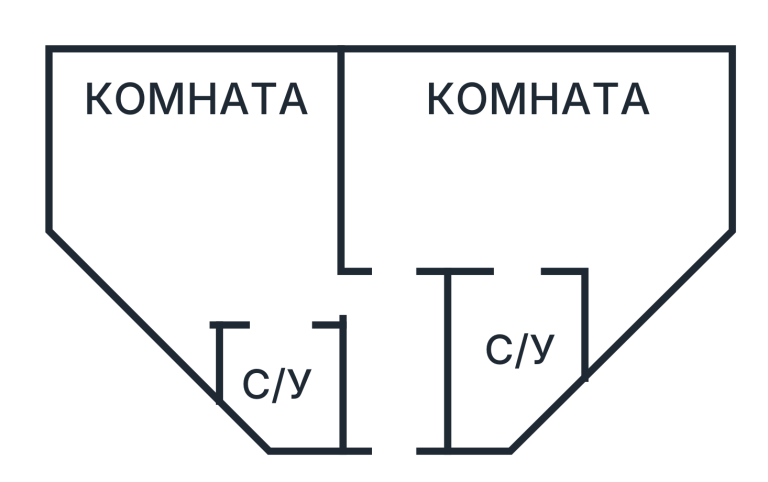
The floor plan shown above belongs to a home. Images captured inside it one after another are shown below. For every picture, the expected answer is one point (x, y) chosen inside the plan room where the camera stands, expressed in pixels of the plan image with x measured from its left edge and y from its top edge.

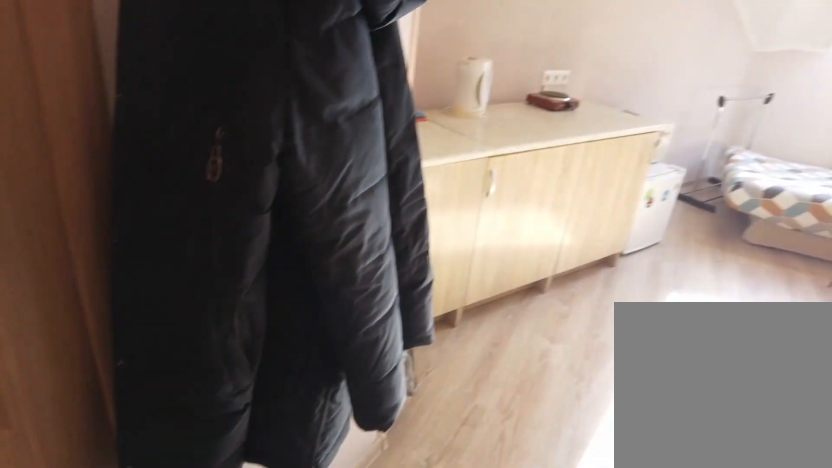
(258, 283)
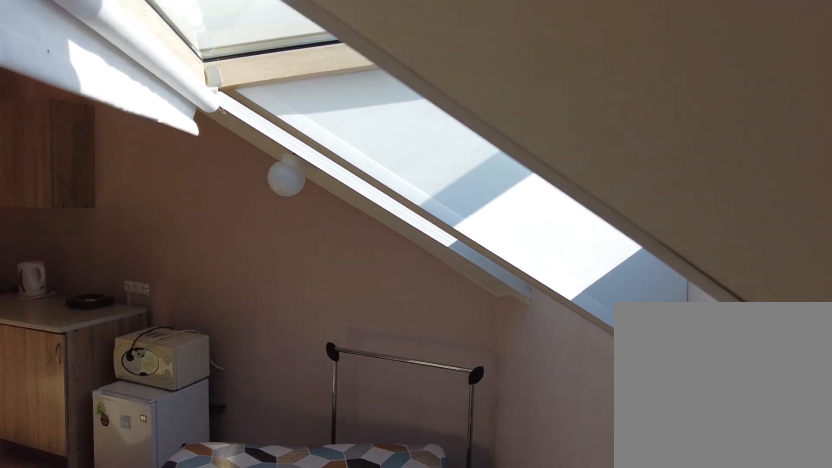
(284, 125)
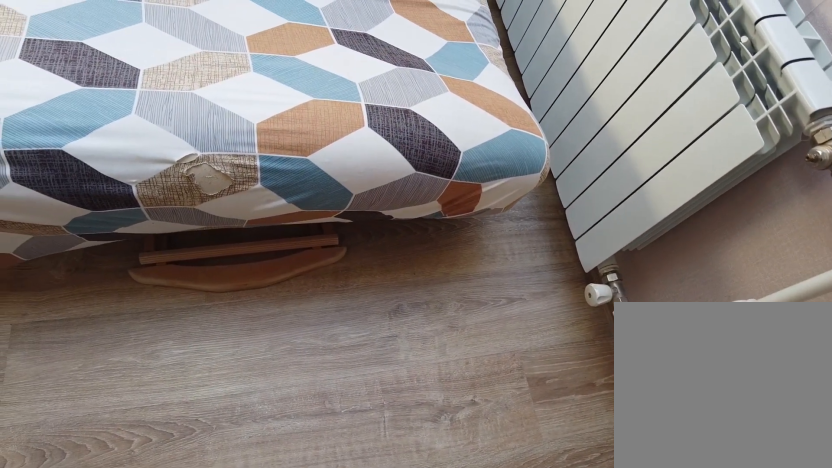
(284, 125)
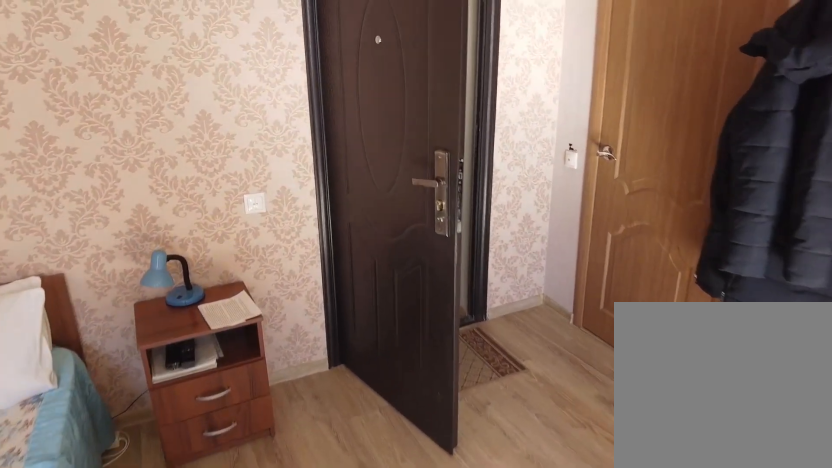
(304, 234)
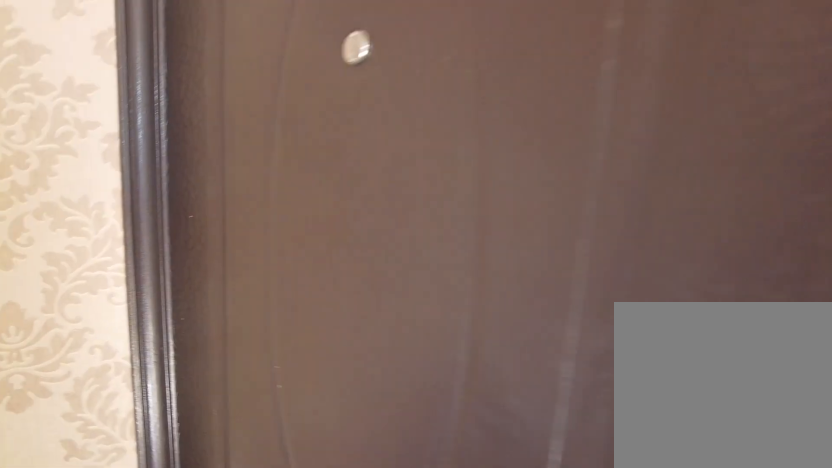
(321, 295)
